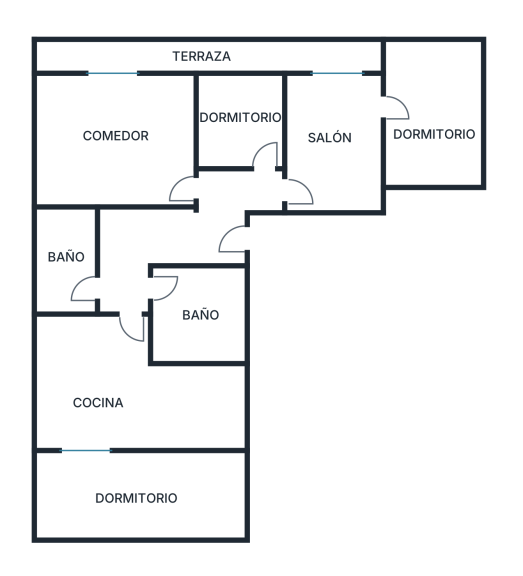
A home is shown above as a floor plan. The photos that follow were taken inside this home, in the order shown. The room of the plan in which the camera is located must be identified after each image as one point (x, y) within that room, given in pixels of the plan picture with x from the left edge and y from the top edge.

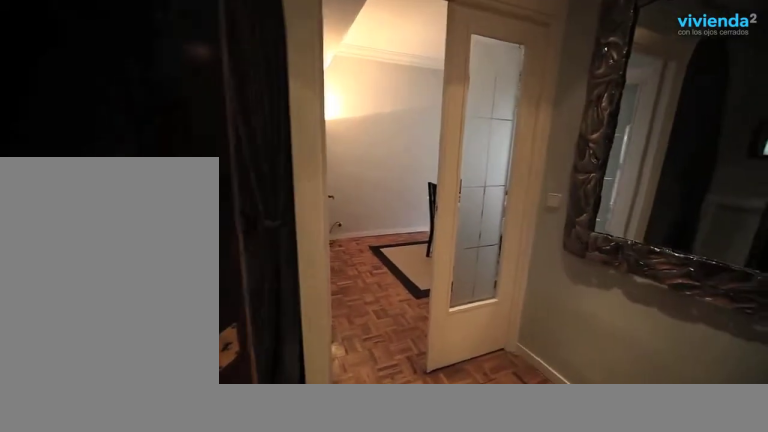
(219, 231)
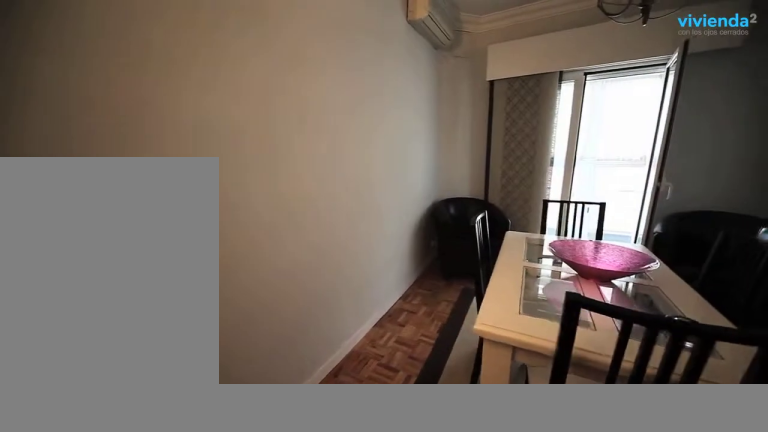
(130, 171)
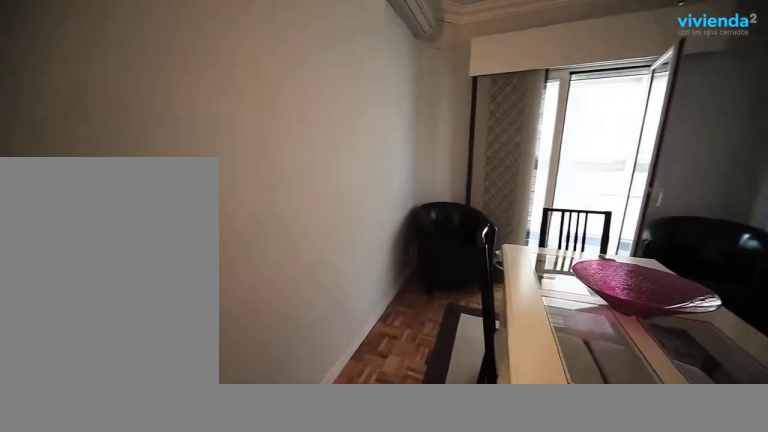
(130, 171)
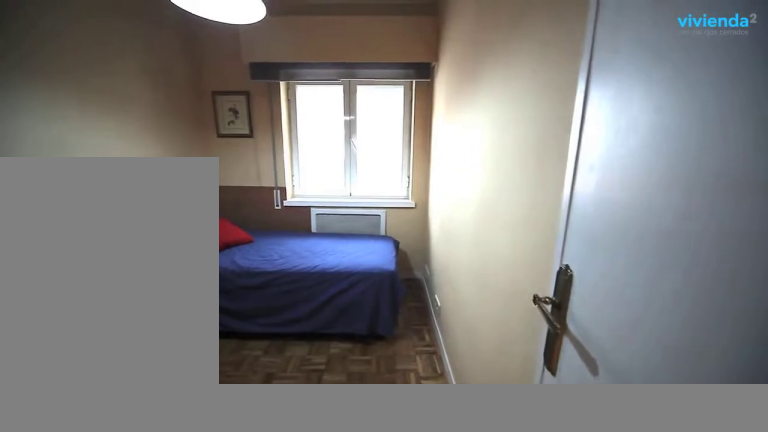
(240, 129)
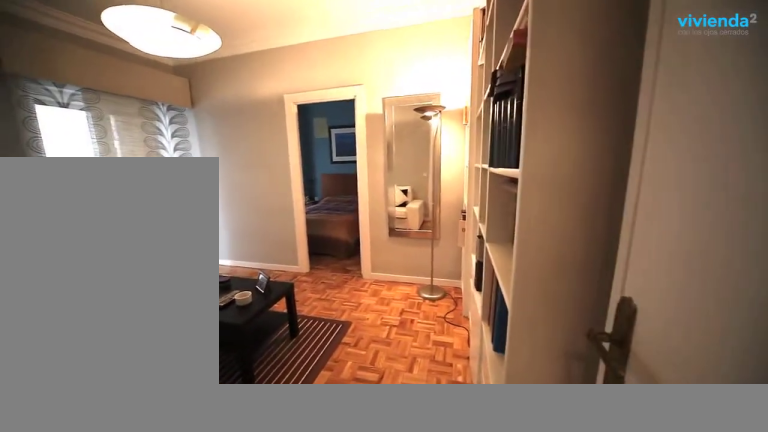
(352, 178)
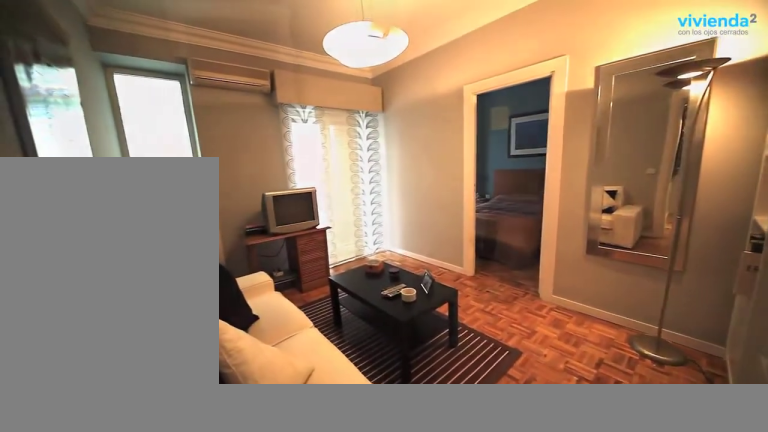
(352, 178)
